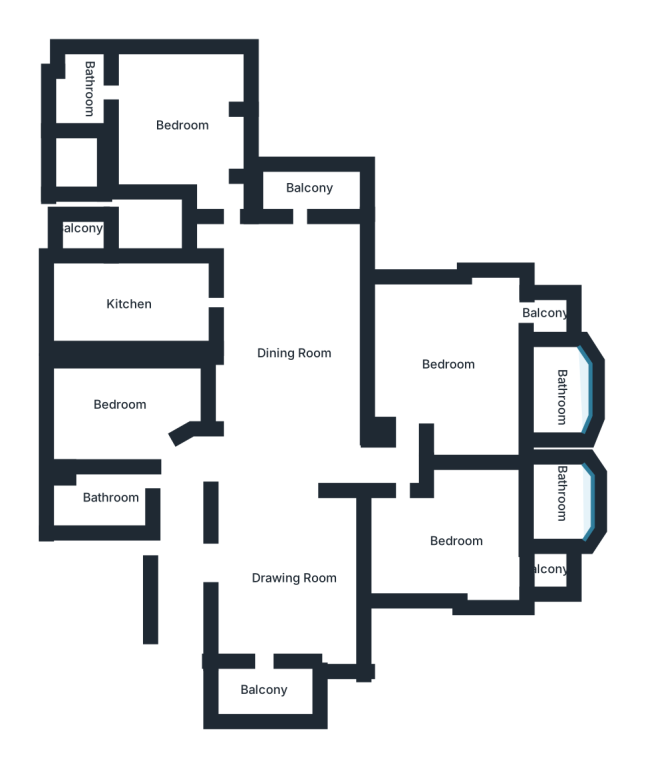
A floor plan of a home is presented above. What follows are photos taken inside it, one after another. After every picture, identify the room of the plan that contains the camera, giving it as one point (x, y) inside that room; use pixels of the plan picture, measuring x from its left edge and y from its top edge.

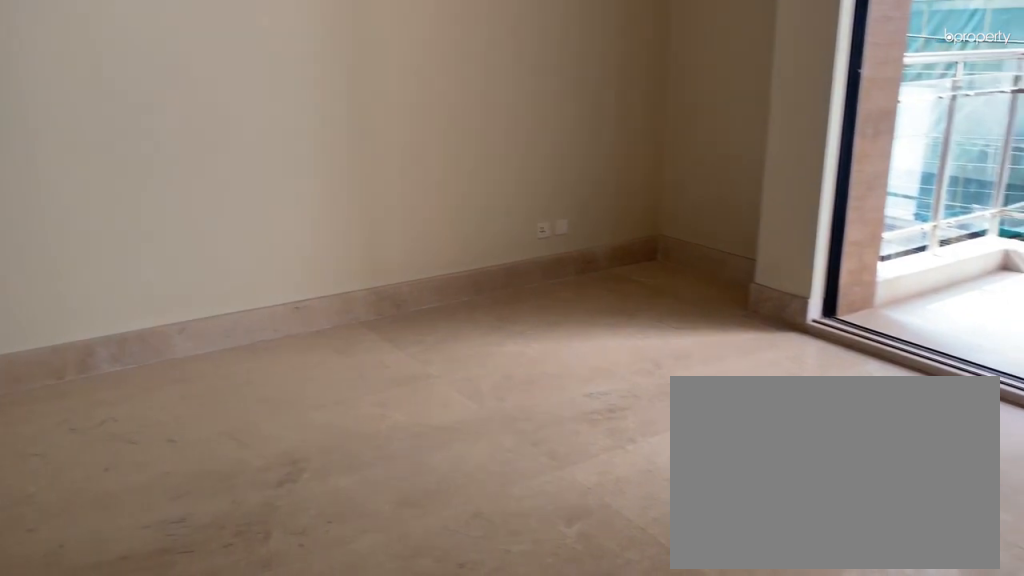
(289, 580)
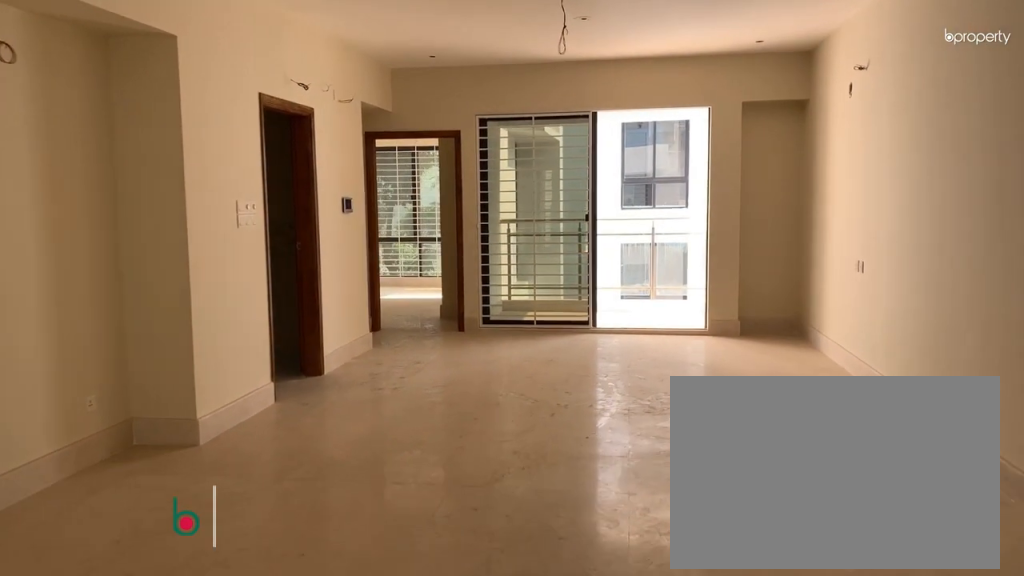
(291, 354)
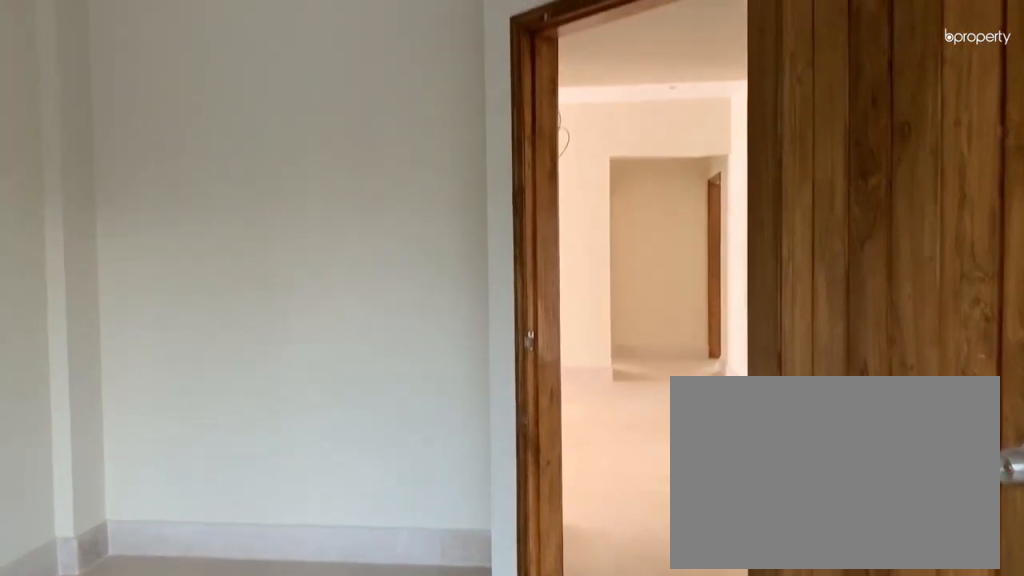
(120, 404)
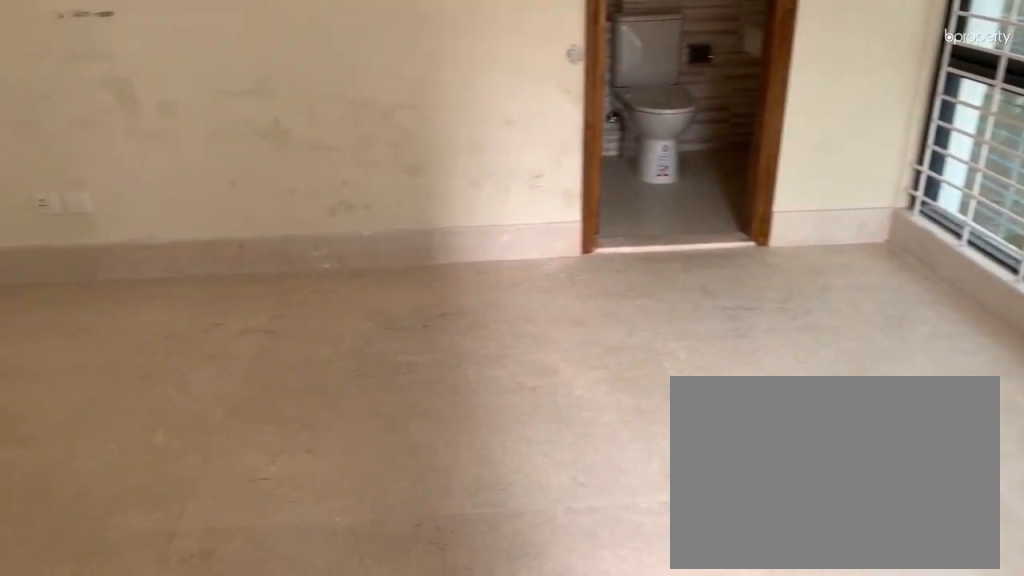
(184, 124)
